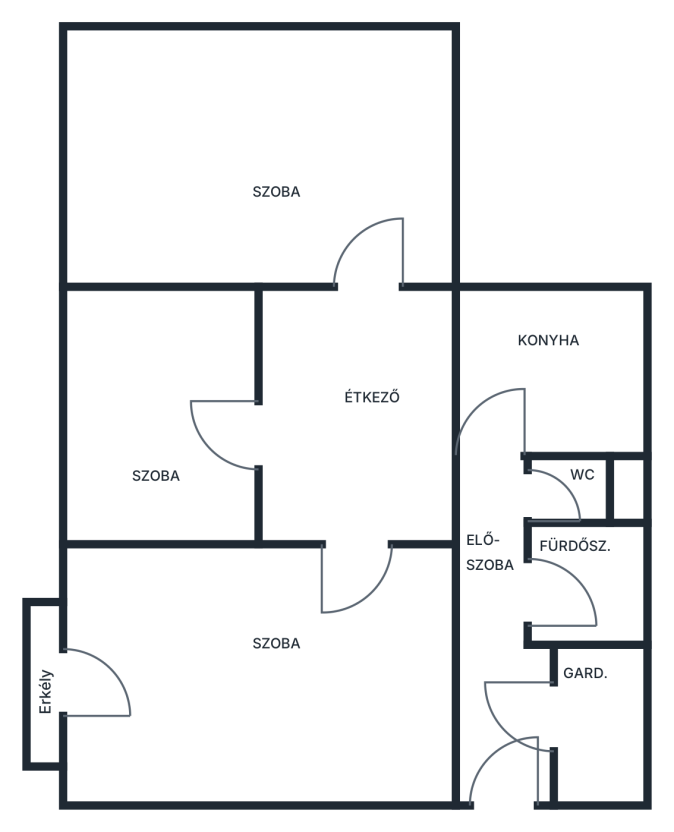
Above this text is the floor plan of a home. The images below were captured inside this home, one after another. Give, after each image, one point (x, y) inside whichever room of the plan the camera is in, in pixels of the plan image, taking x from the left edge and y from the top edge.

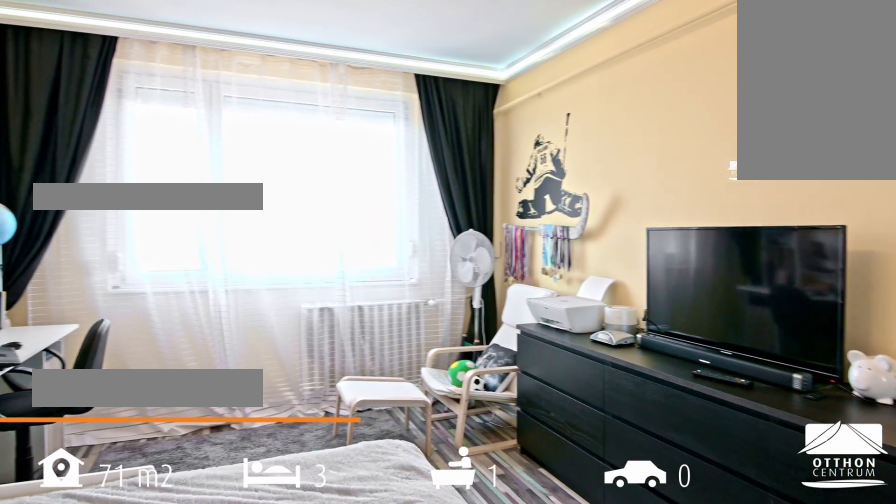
(253, 149)
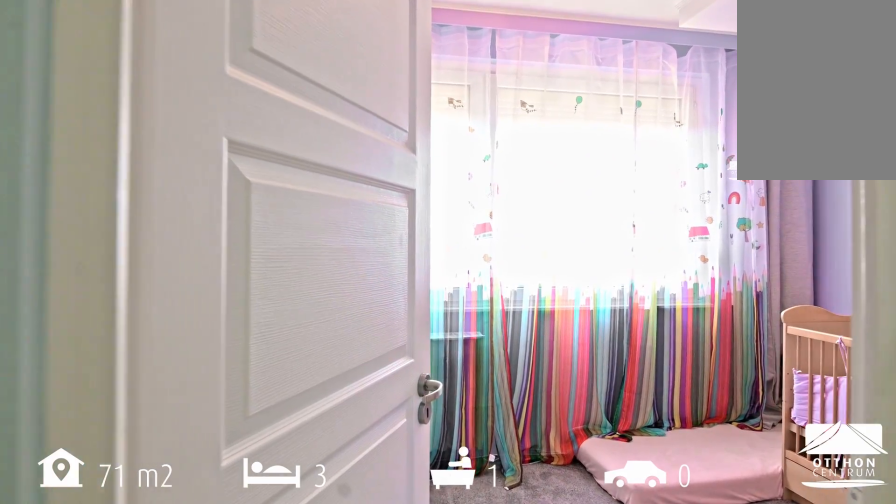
(154, 410)
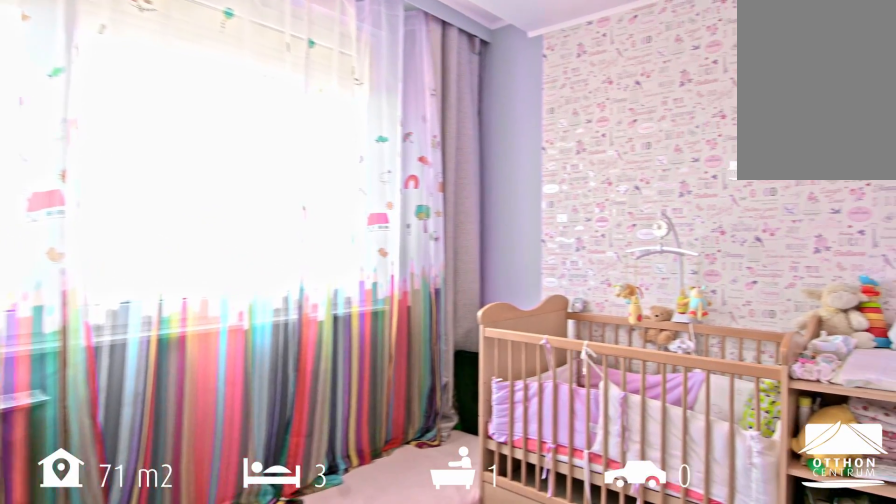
(154, 410)
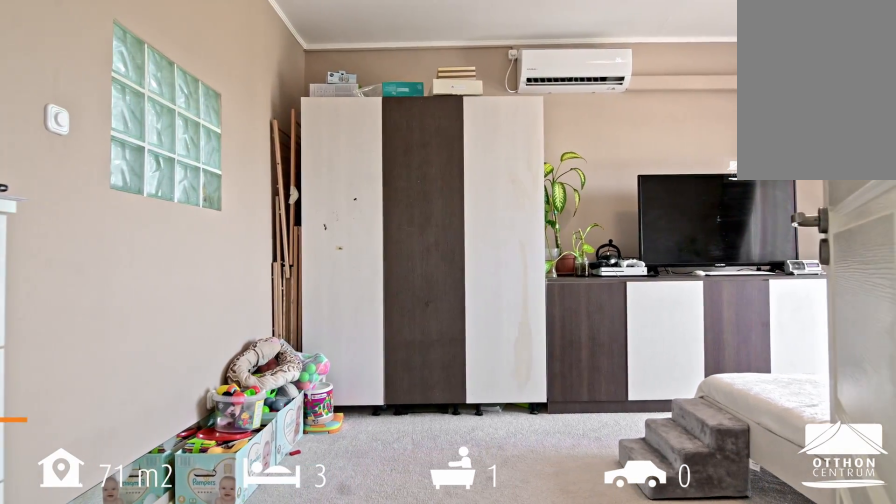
(274, 684)
